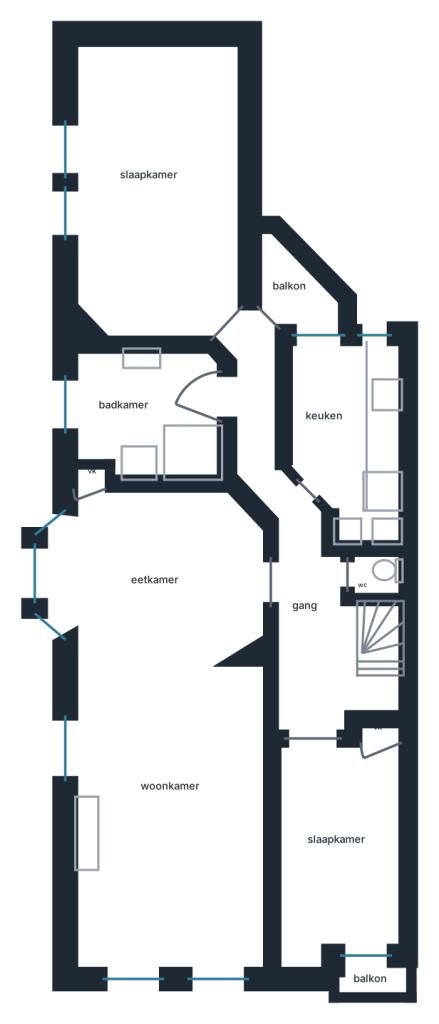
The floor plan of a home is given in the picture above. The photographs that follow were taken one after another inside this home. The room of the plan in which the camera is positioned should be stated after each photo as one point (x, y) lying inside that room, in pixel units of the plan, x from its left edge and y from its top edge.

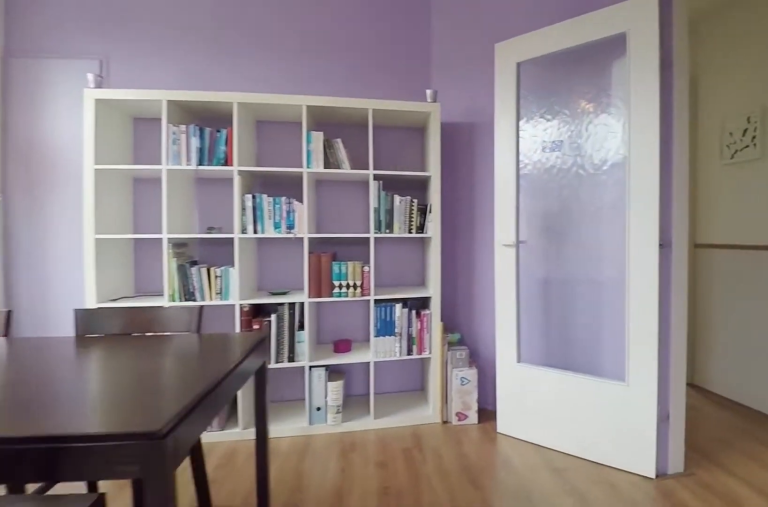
(168, 728)
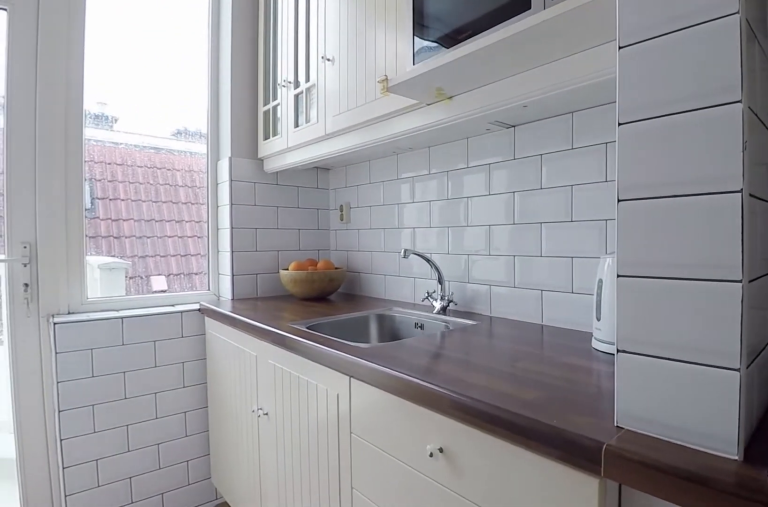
(348, 420)
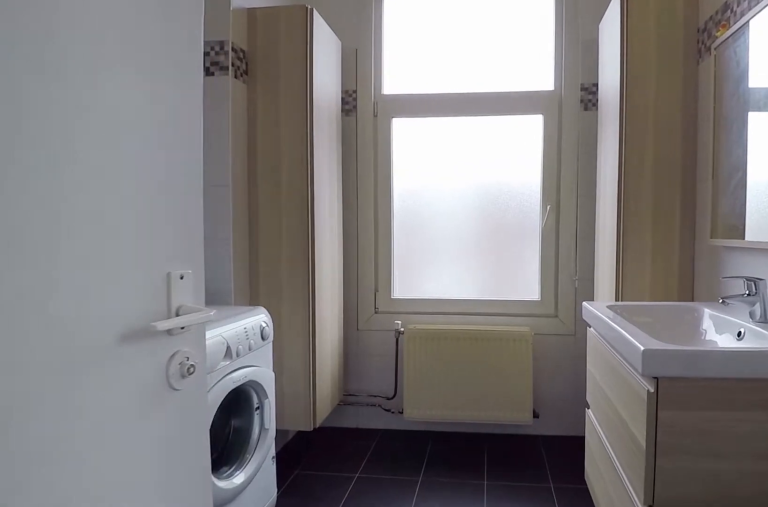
(150, 416)
